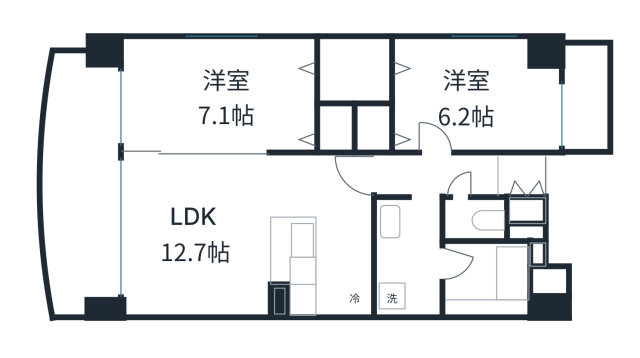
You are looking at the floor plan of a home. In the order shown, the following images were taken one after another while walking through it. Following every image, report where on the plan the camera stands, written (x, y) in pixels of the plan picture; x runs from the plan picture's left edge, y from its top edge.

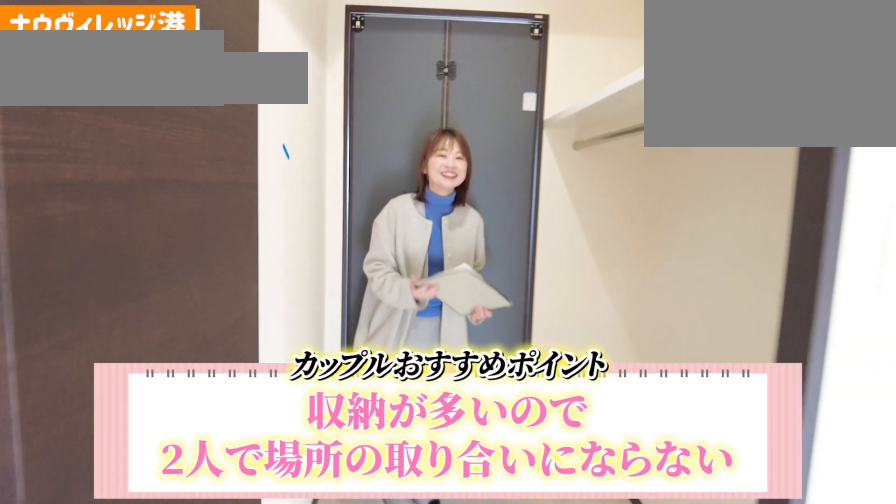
(355, 65)
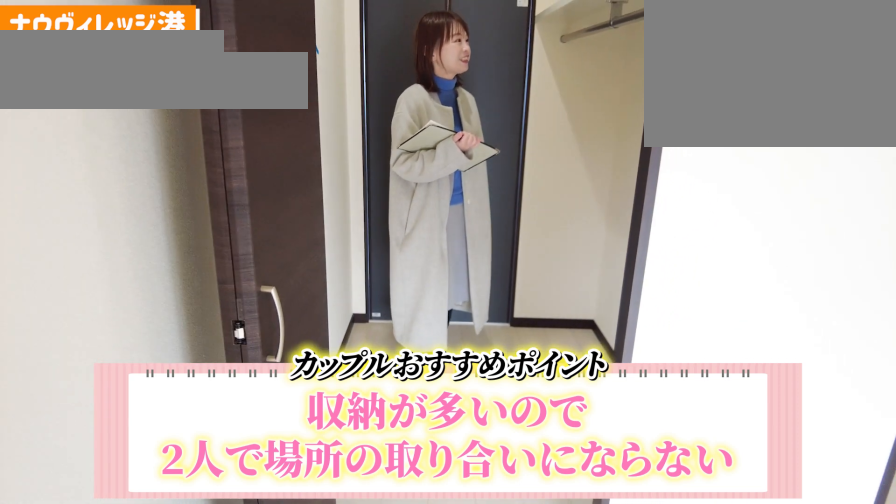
(355, 65)
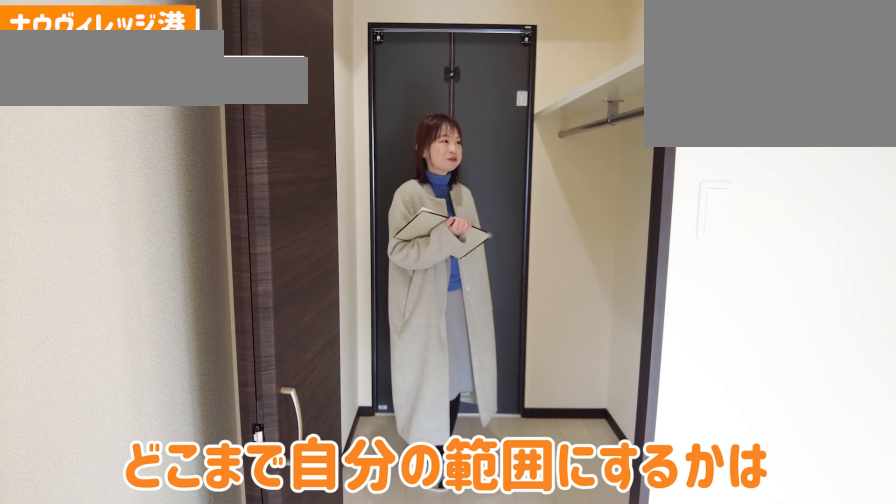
(355, 65)
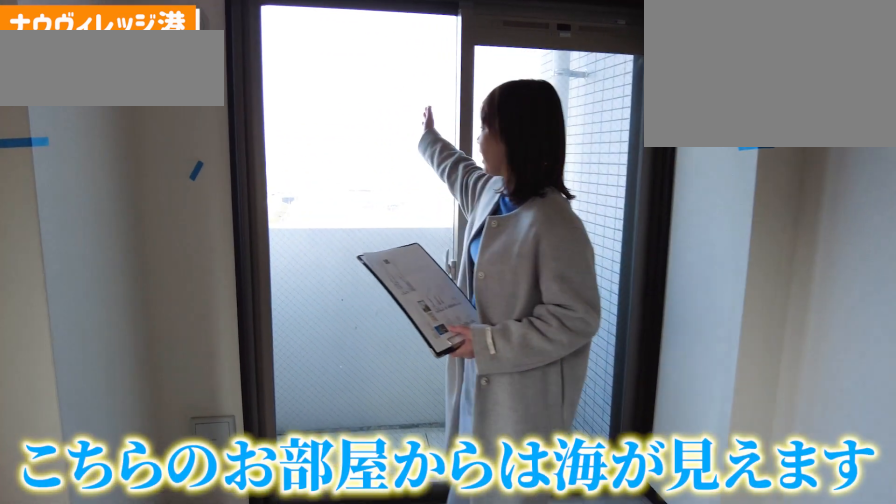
(535, 104)
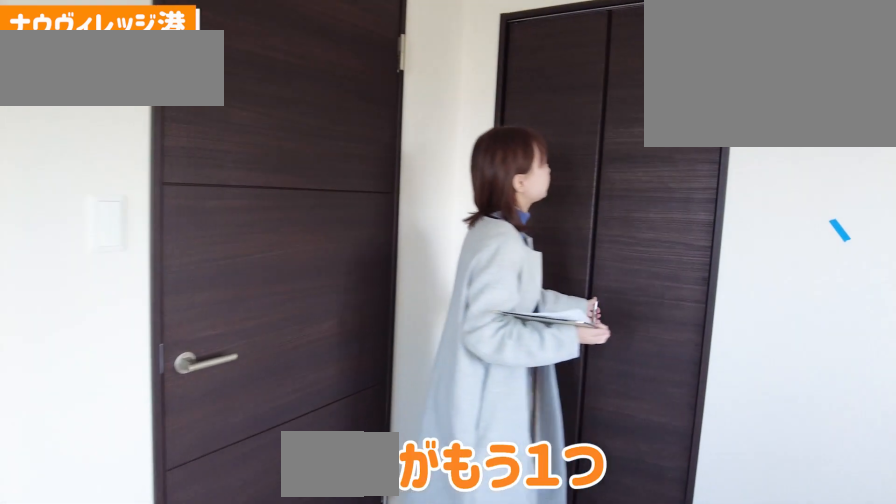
(398, 125)
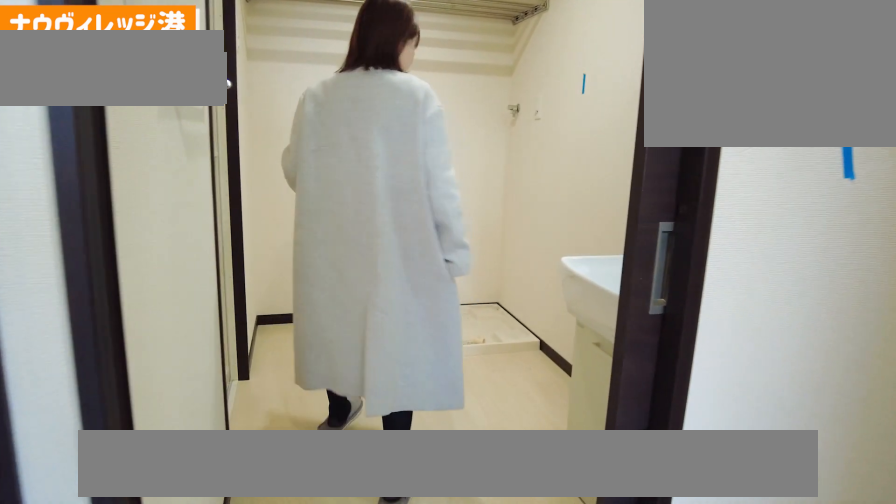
(412, 259)
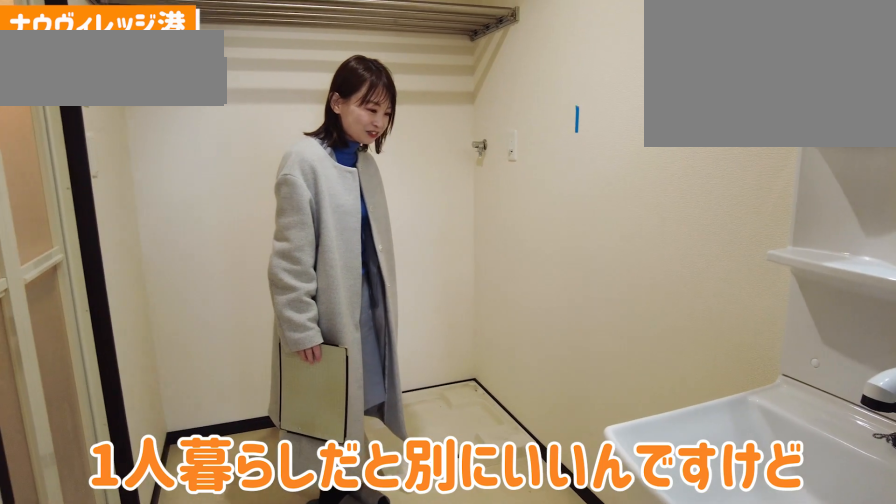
(411, 259)
